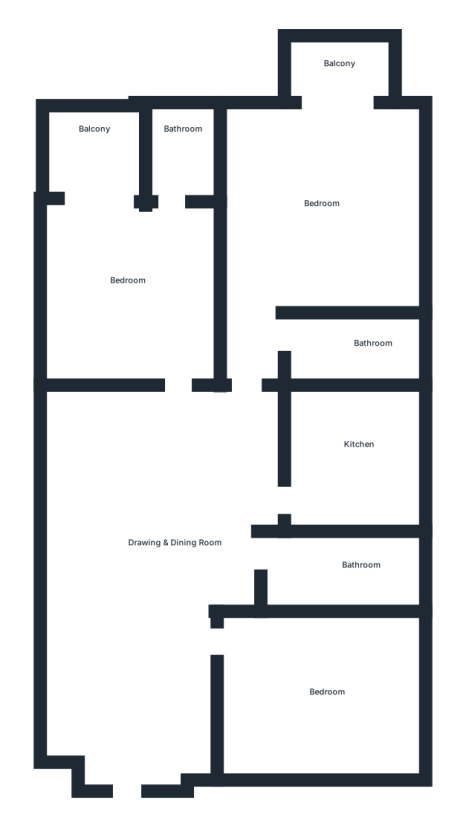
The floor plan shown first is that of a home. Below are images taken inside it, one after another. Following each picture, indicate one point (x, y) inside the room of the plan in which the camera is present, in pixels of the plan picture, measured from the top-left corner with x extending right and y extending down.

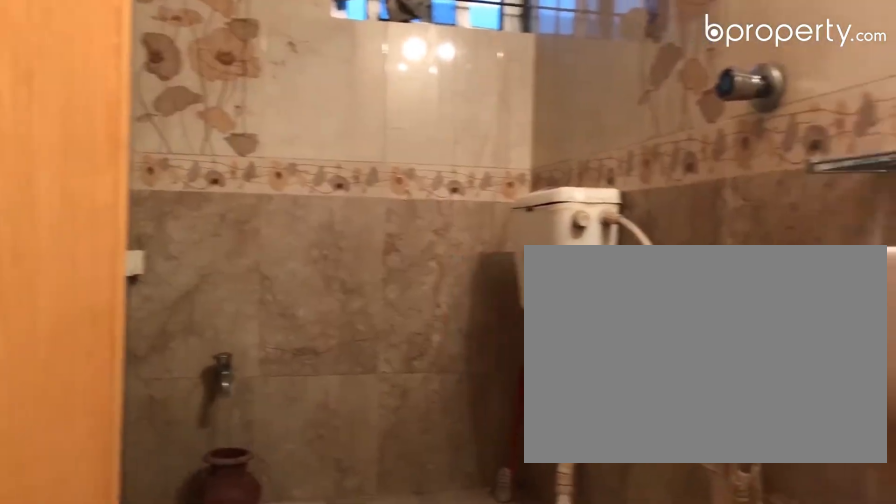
(314, 575)
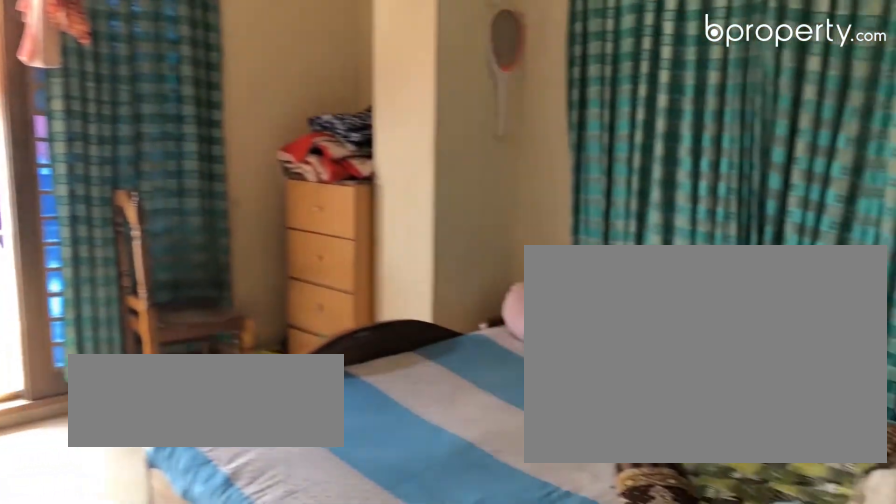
(318, 206)
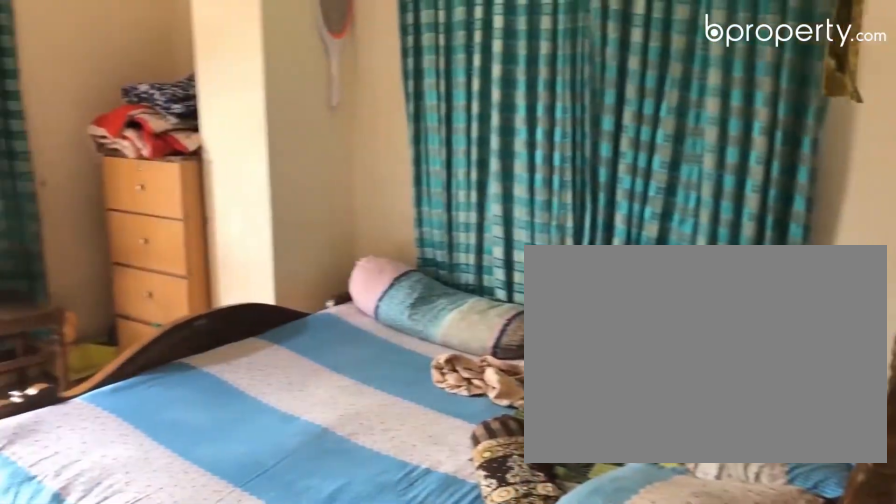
(318, 206)
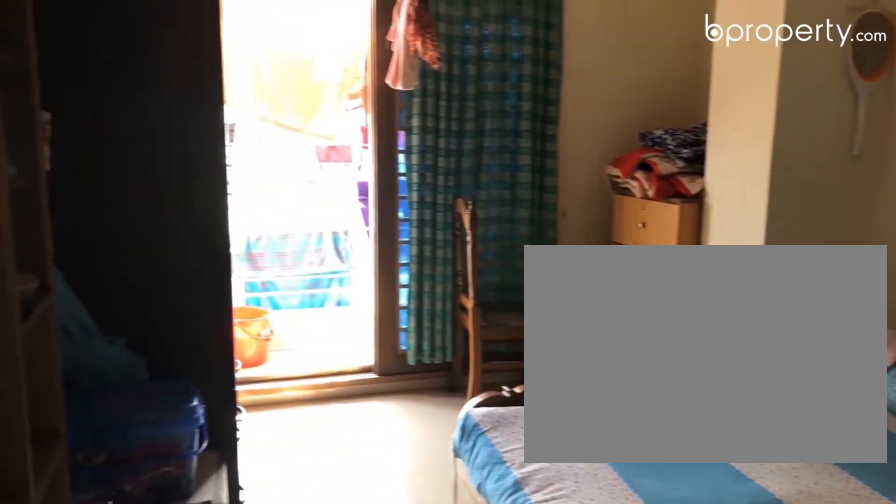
(318, 206)
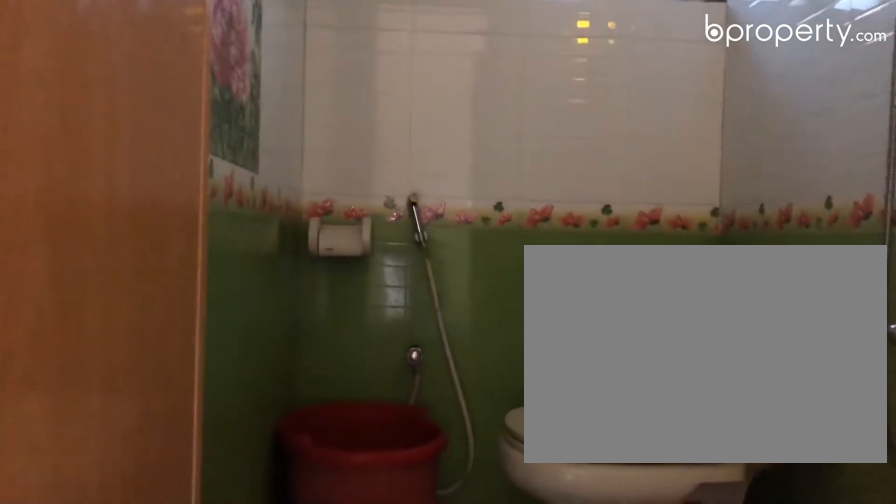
(368, 349)
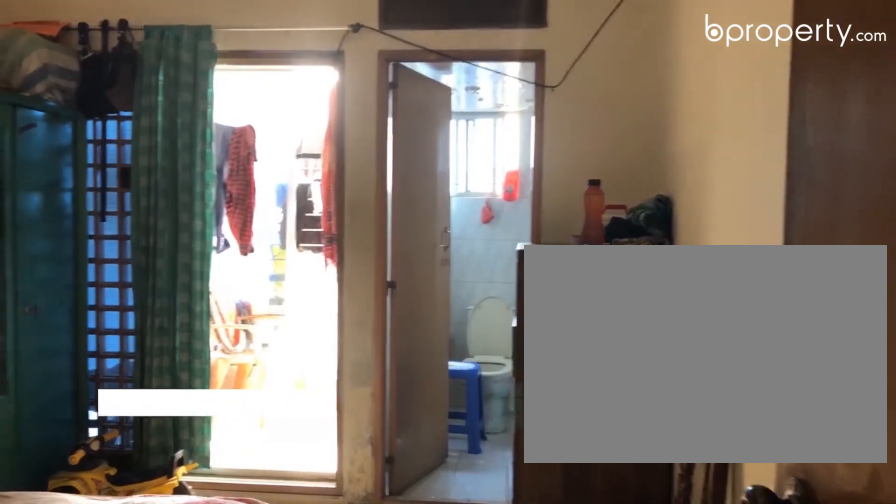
(133, 277)
